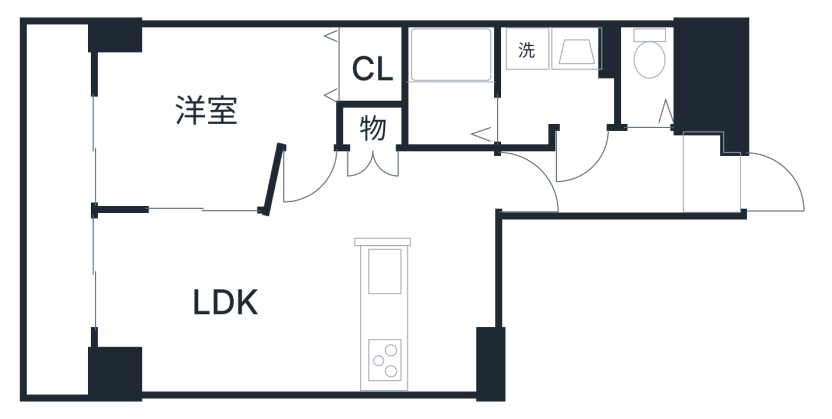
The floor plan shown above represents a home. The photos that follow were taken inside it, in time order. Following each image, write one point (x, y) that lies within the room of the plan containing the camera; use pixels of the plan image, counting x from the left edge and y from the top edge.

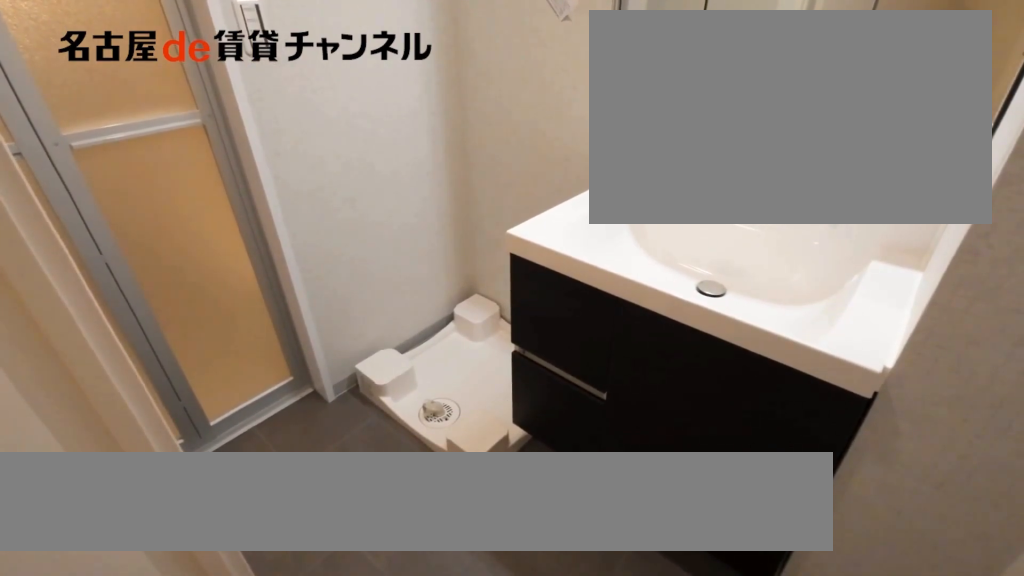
(557, 81)
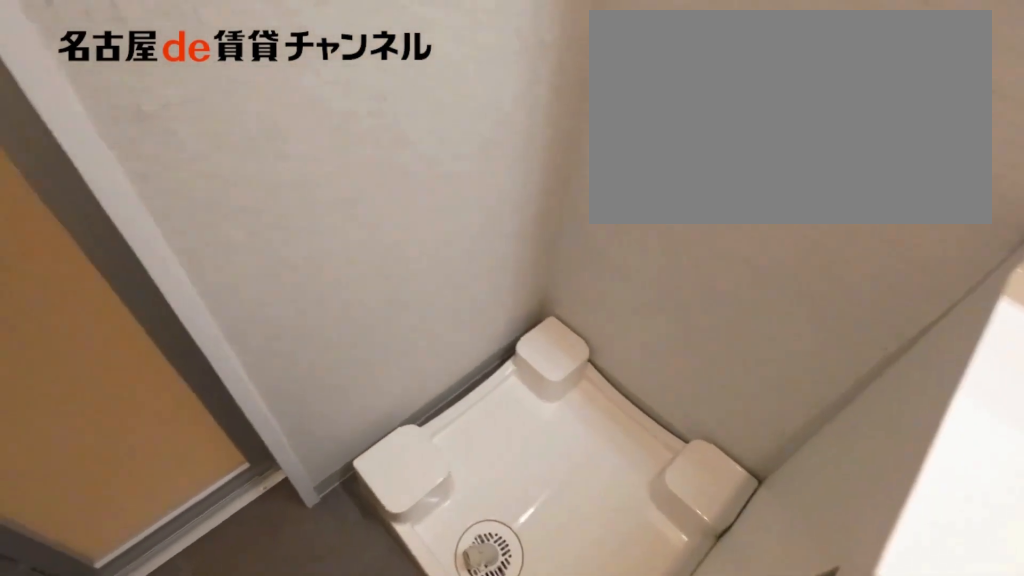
(557, 81)
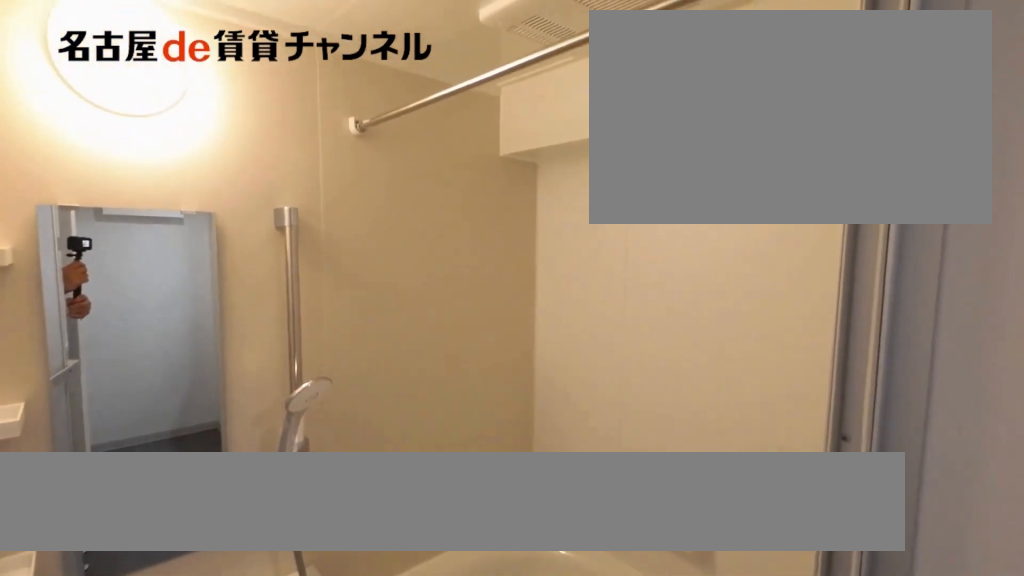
(448, 89)
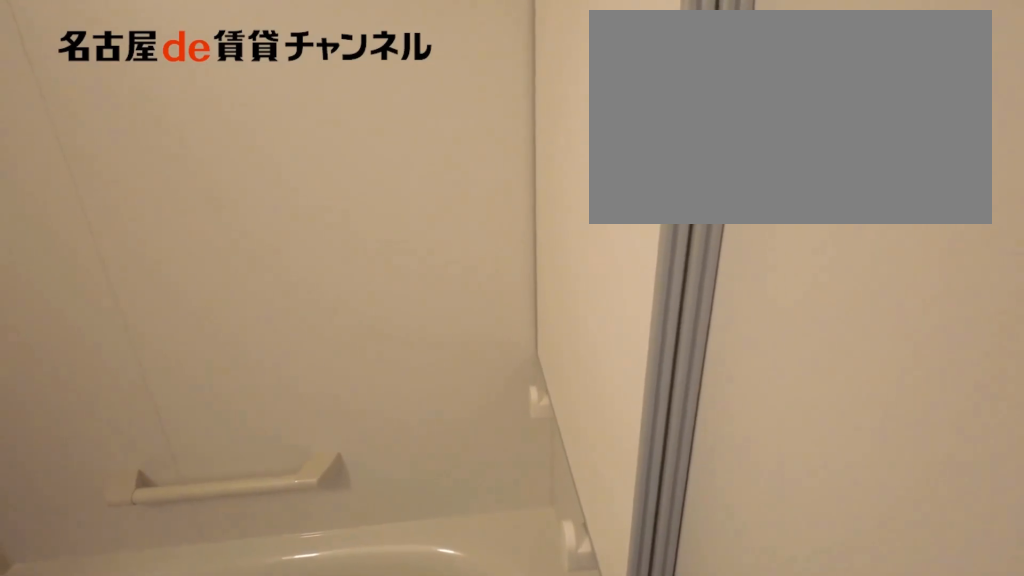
(448, 89)
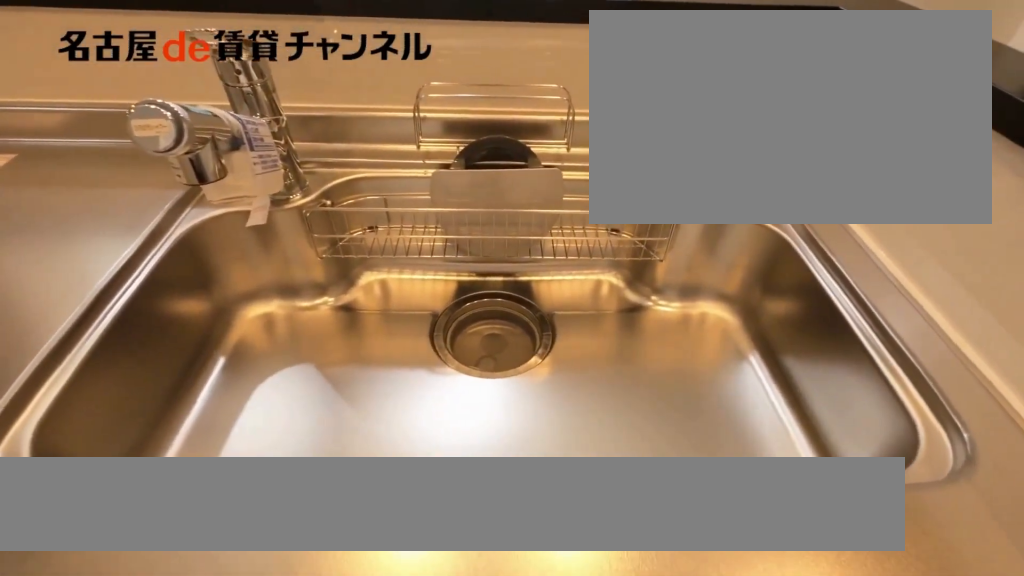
(426, 320)
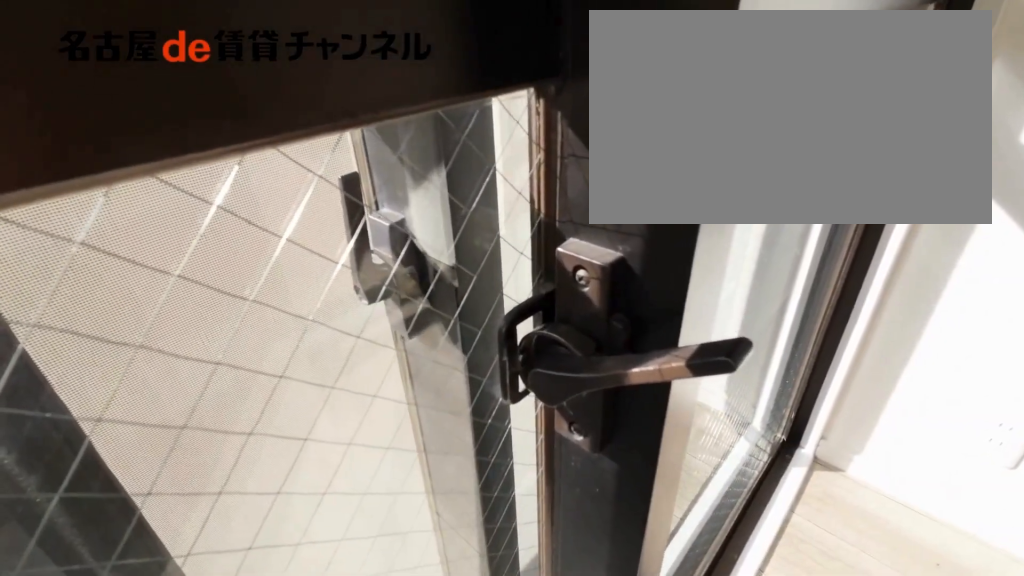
(223, 303)
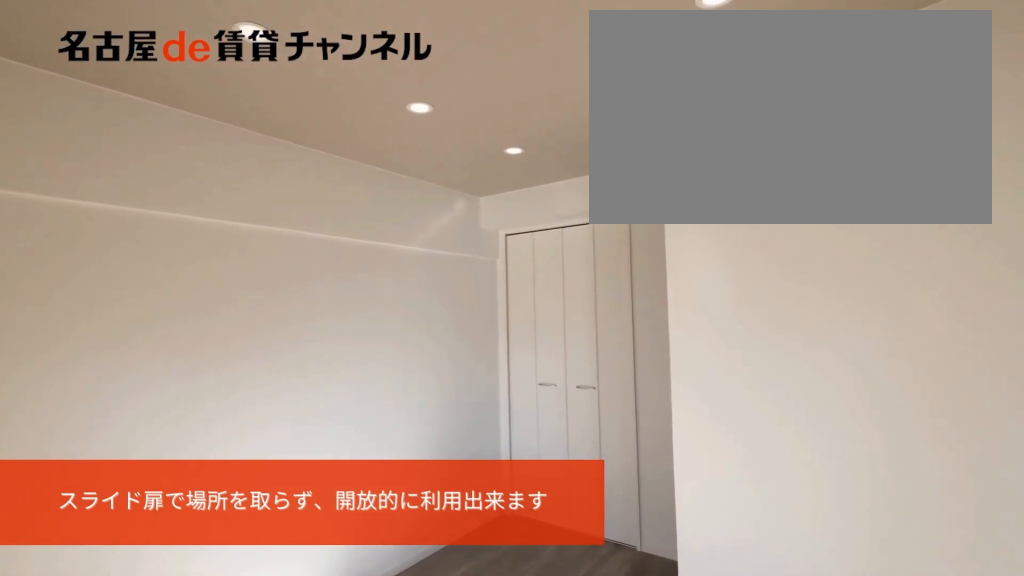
(207, 111)
